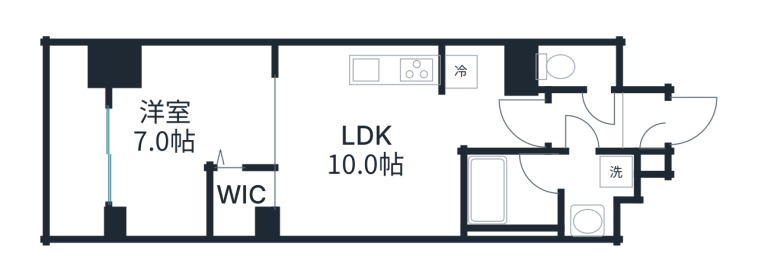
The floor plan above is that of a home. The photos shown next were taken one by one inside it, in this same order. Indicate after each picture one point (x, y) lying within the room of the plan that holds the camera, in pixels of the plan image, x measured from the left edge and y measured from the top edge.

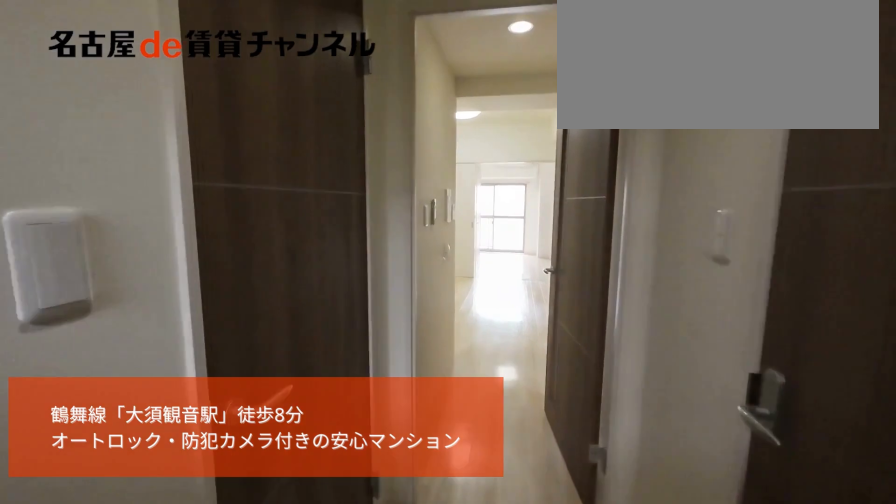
(644, 128)
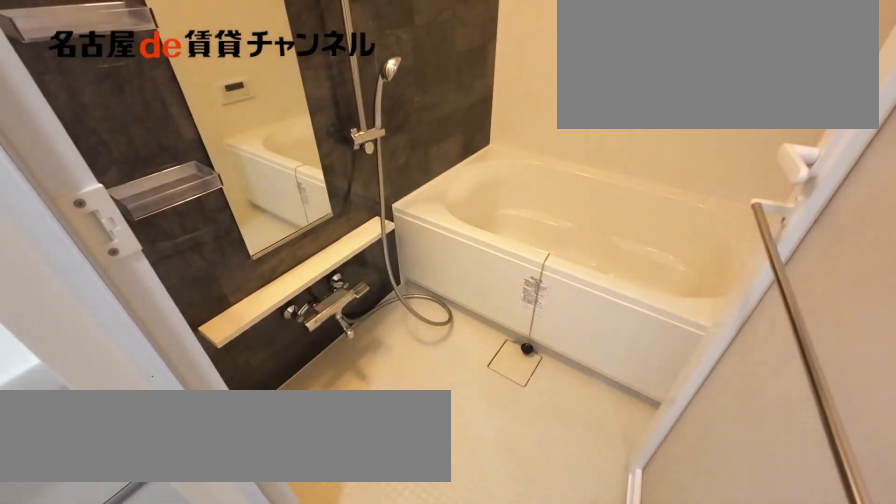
(545, 193)
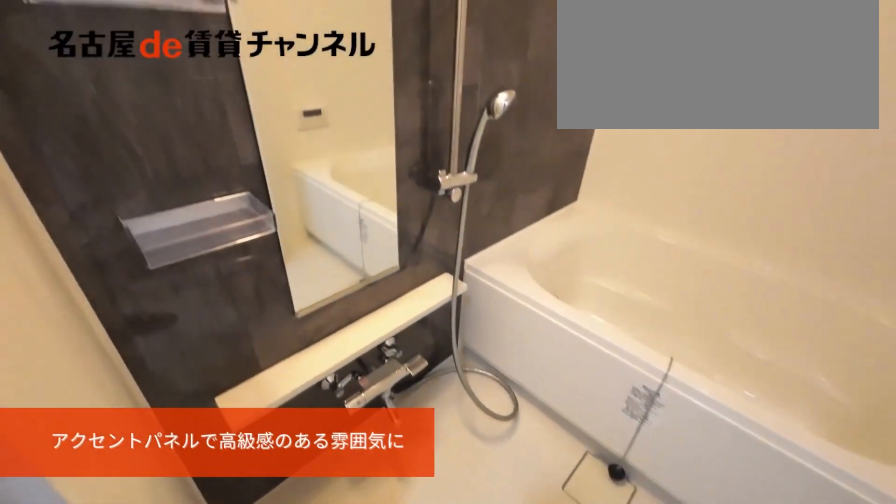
(545, 193)
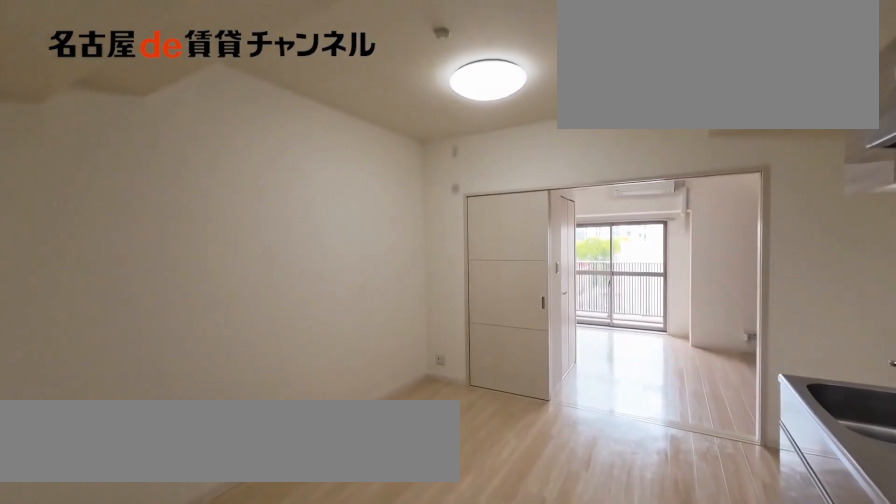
(368, 140)
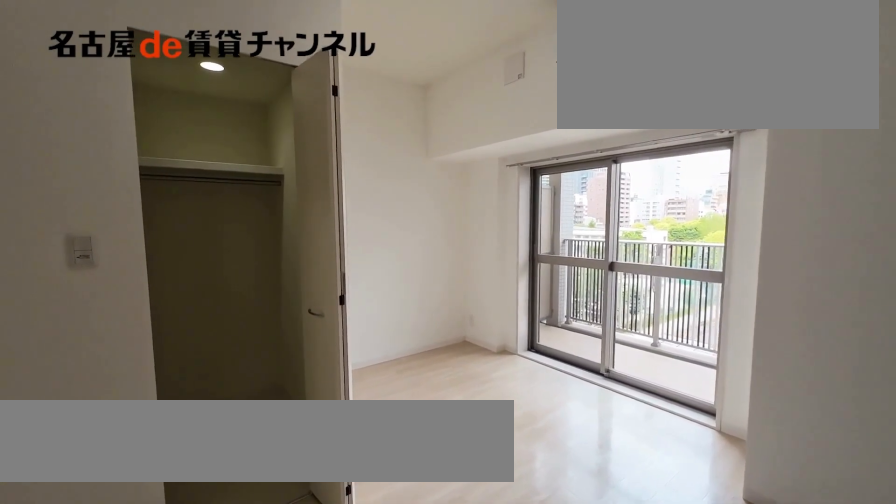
(190, 140)
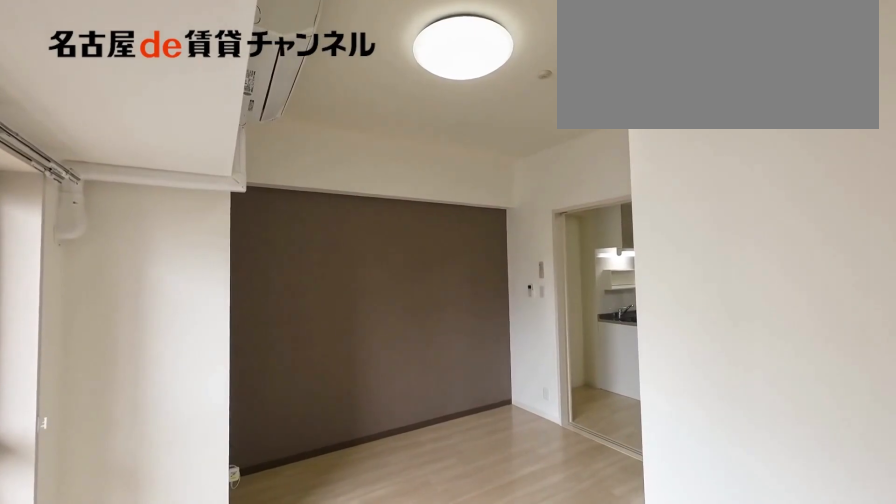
(190, 140)
